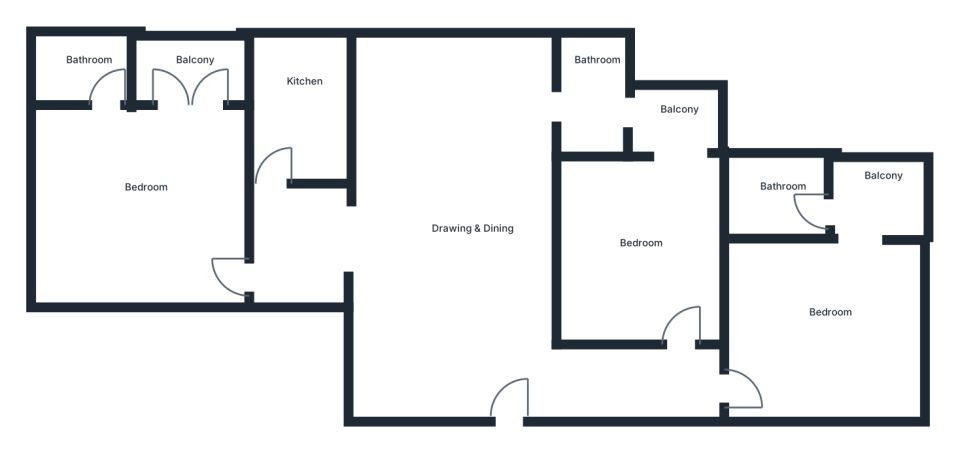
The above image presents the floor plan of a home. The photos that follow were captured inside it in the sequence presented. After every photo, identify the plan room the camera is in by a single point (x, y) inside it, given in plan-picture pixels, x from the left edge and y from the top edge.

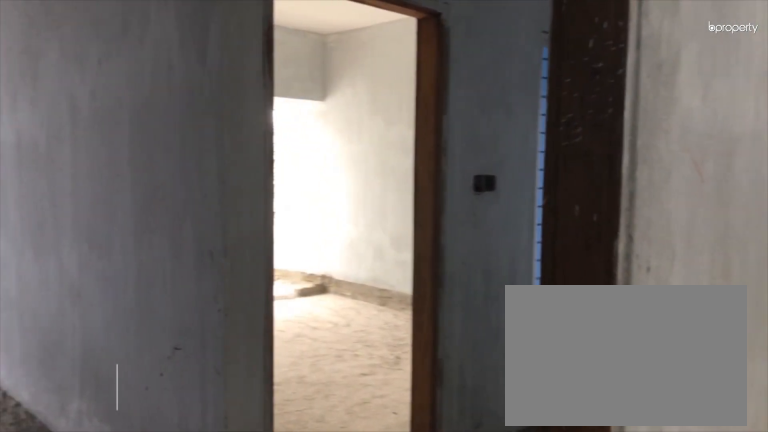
(486, 363)
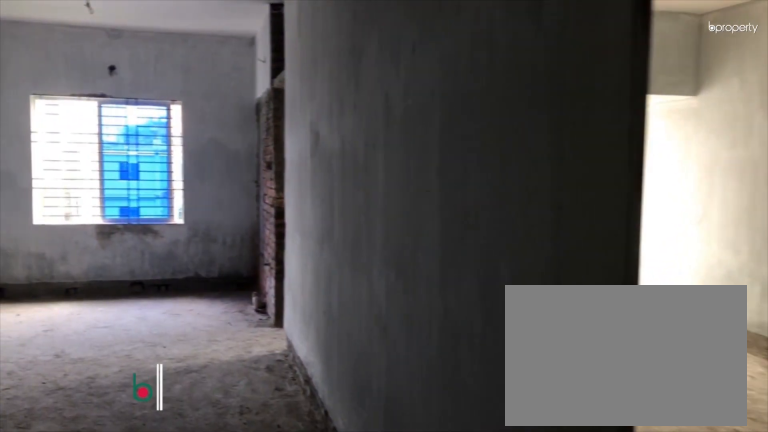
(486, 363)
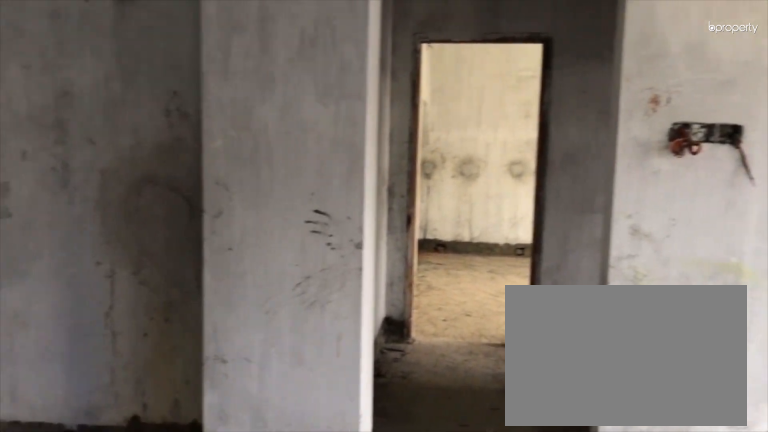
(453, 234)
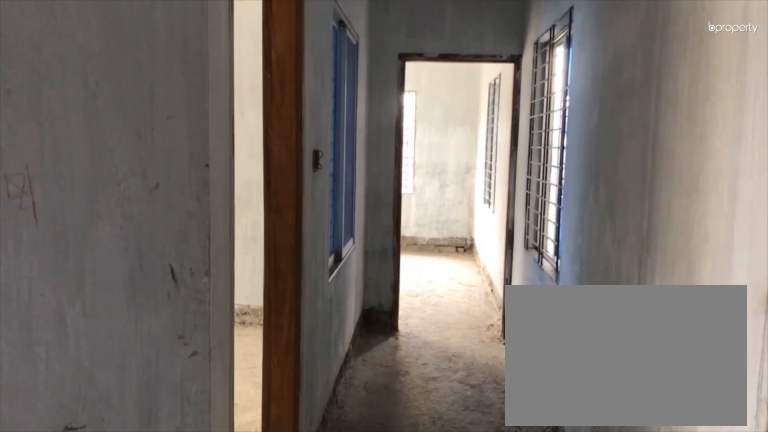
(453, 234)
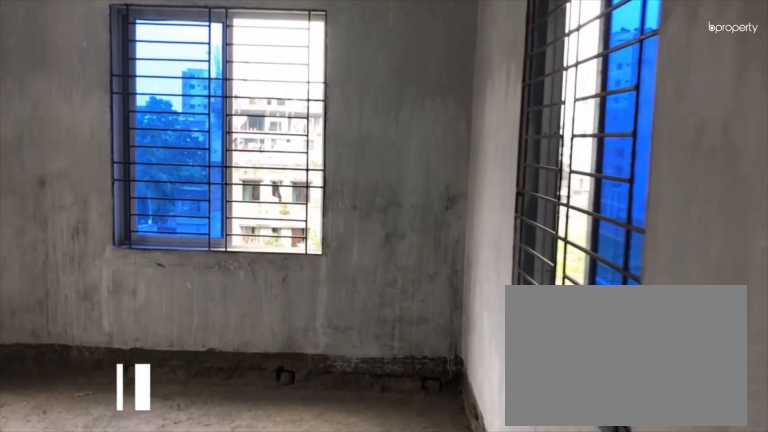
(769, 355)
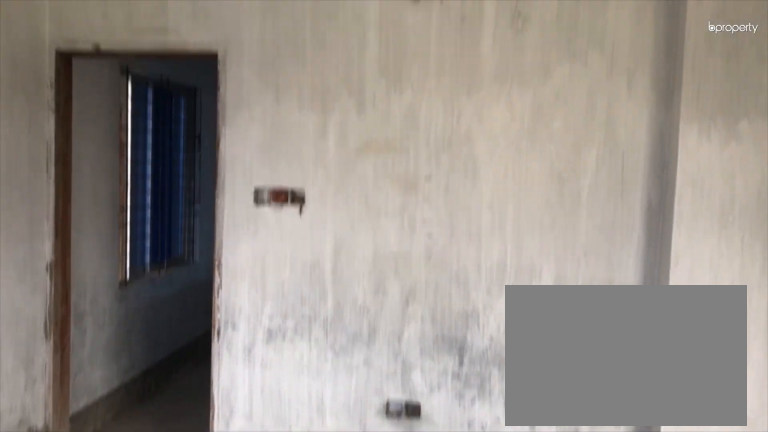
(839, 314)
